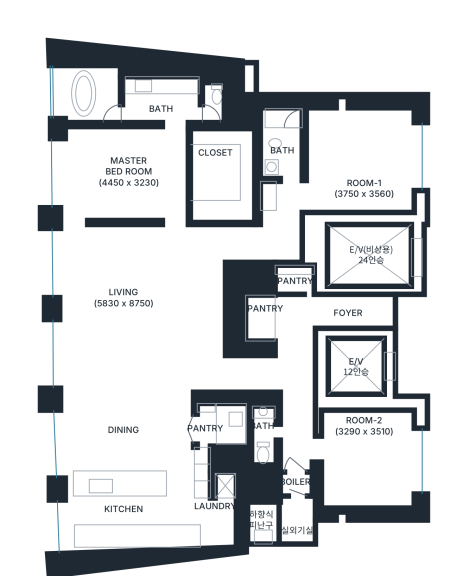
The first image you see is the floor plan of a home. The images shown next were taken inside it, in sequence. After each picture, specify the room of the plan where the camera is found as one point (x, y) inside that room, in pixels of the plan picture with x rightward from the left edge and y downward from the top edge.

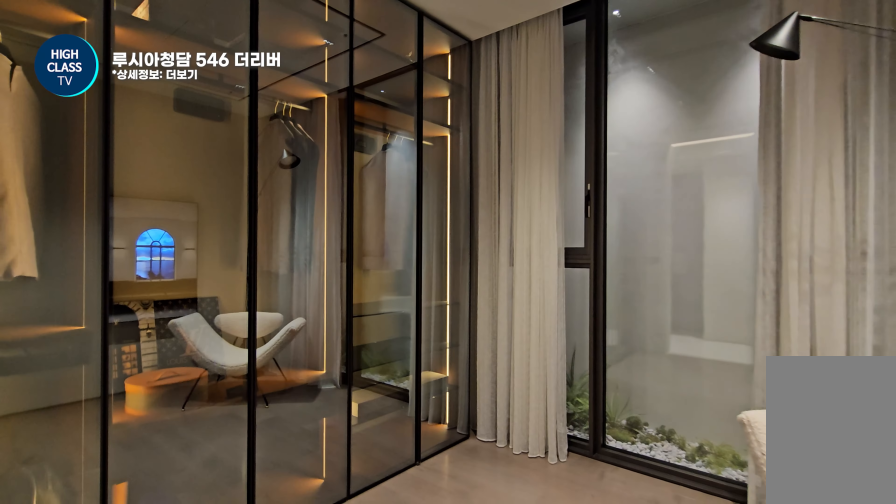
(366, 457)
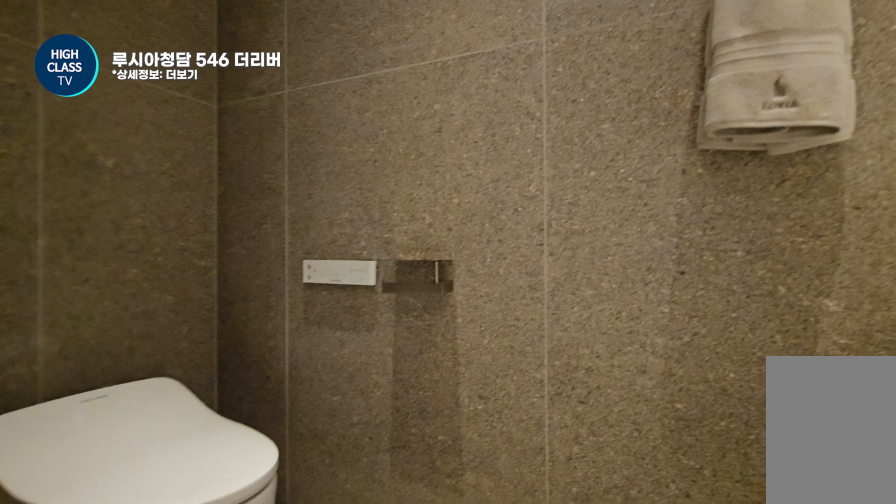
(264, 431)
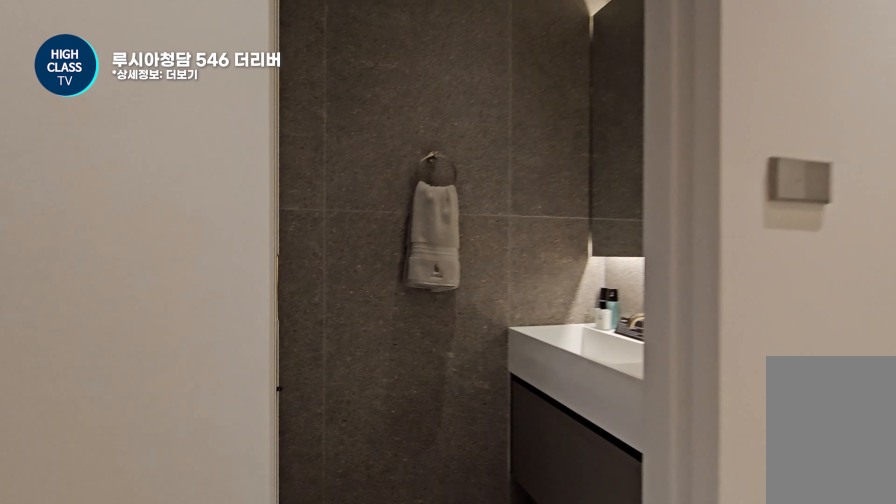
(264, 431)
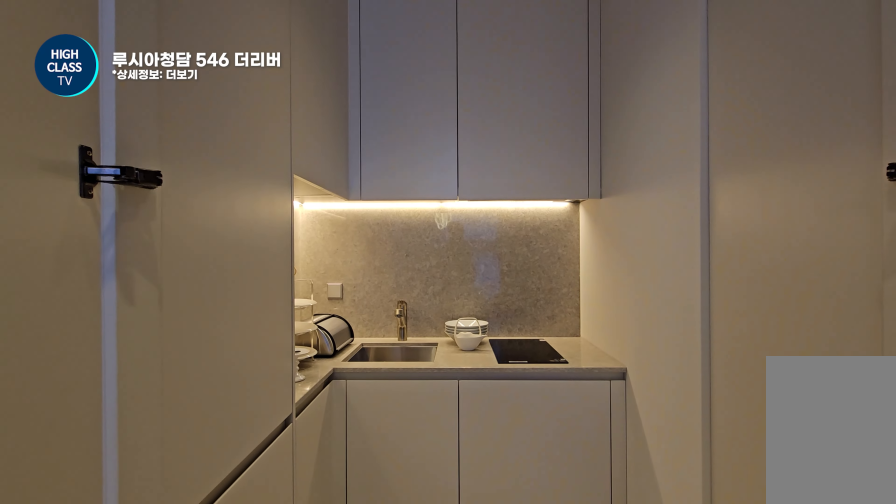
(146, 455)
